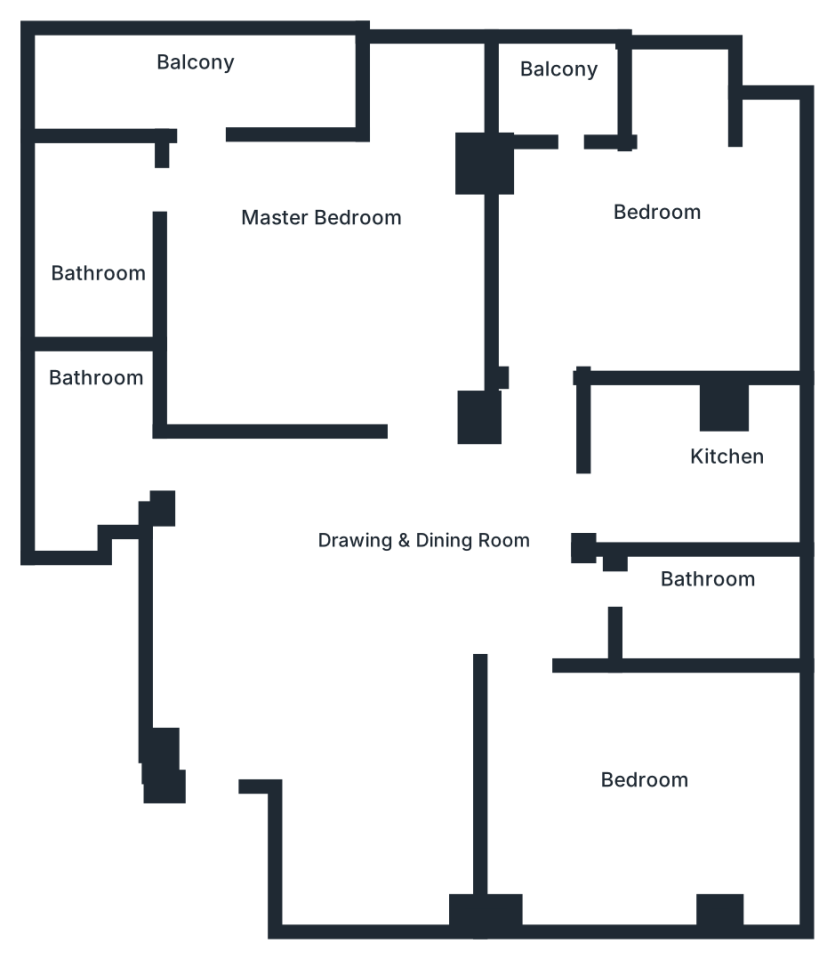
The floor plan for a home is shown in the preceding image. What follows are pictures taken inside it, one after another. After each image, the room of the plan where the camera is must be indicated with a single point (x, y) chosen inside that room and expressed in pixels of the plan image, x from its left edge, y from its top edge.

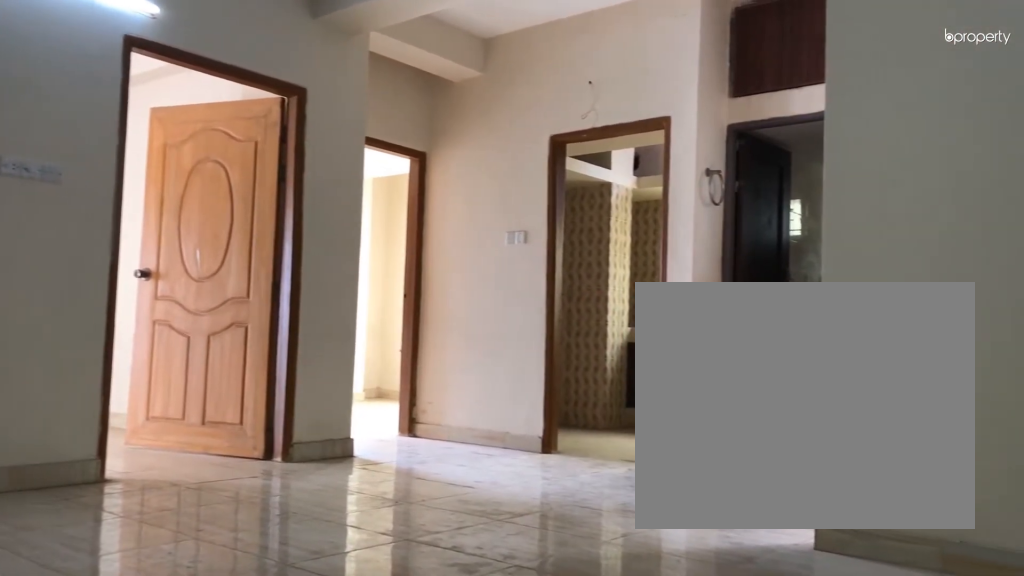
(430, 552)
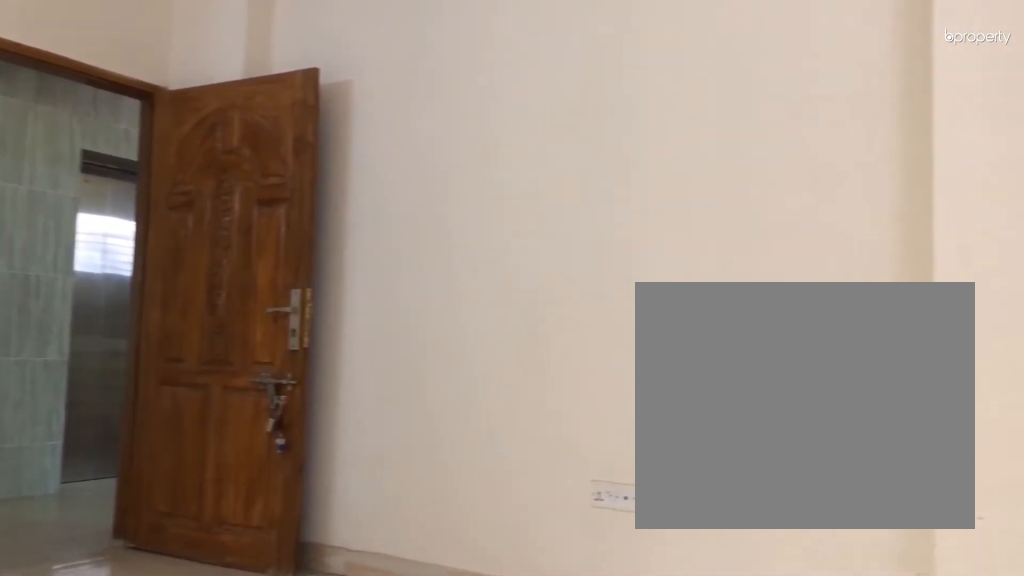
(430, 552)
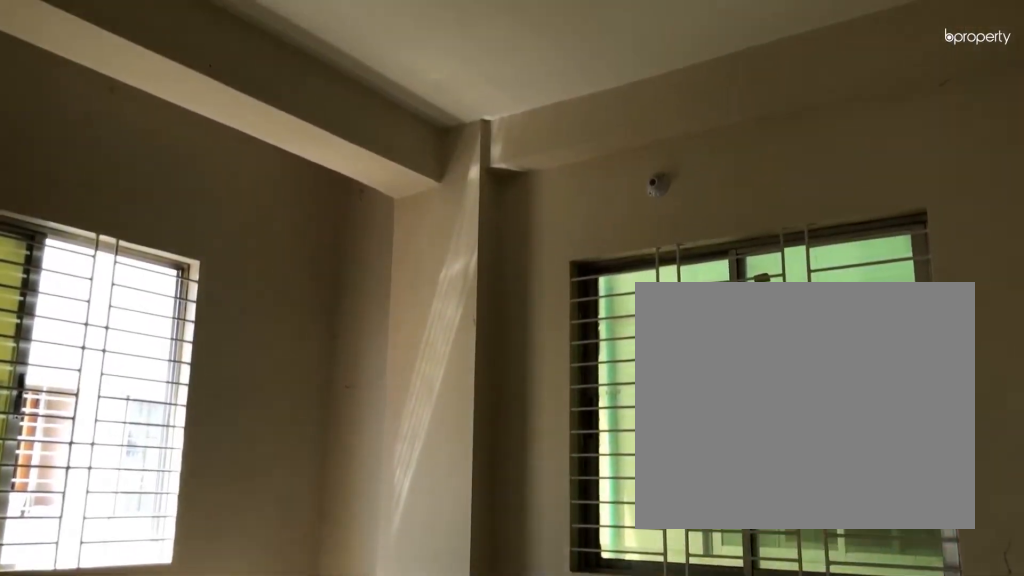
(653, 771)
